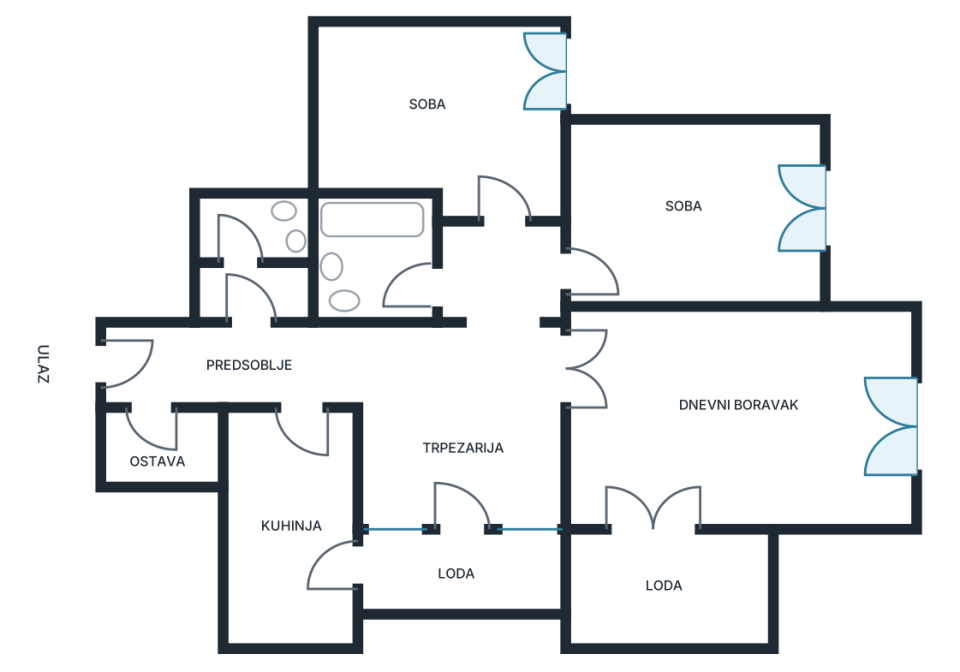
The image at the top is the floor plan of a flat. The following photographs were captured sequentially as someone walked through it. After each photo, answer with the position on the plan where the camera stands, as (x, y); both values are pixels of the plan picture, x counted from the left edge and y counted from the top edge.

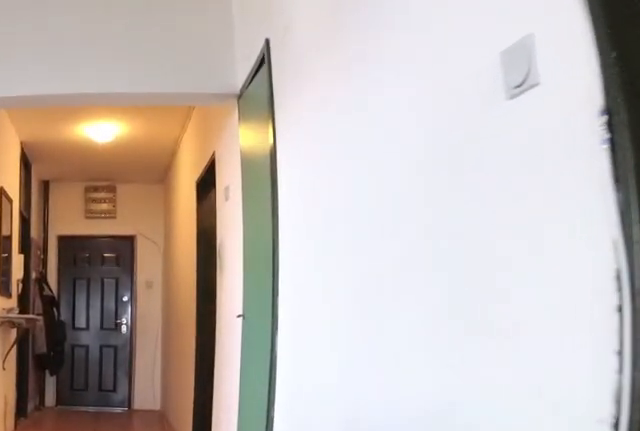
(545, 383)
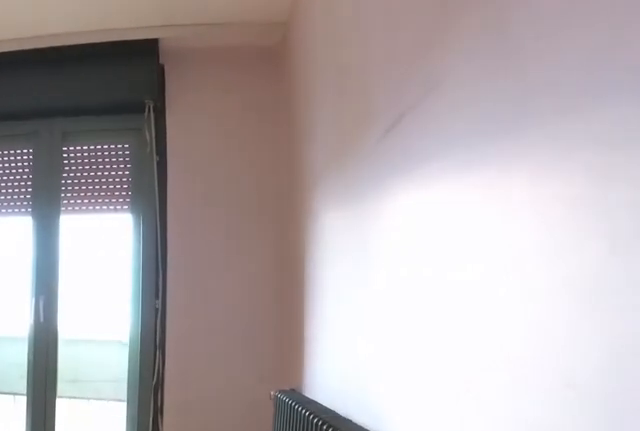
(559, 287)
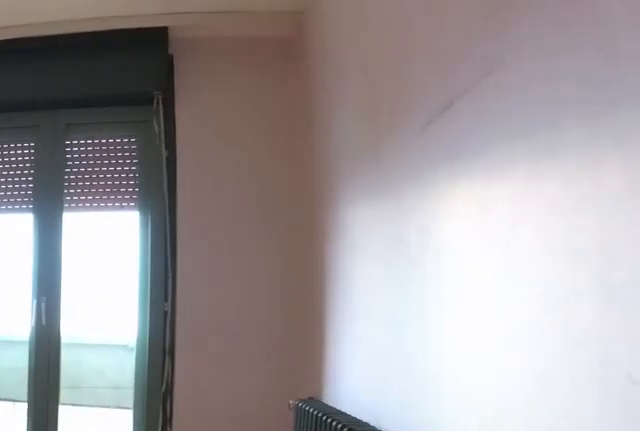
(570, 288)
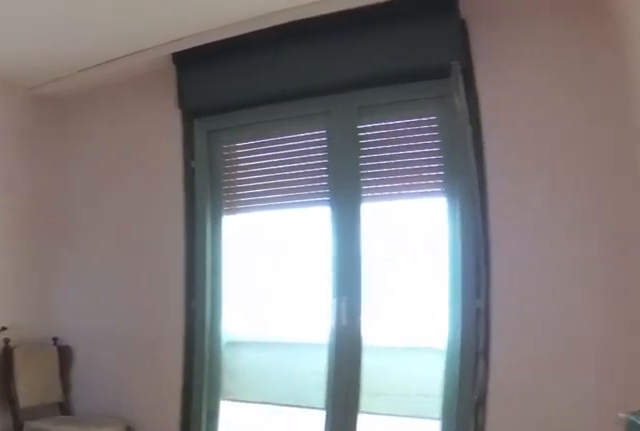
(577, 294)
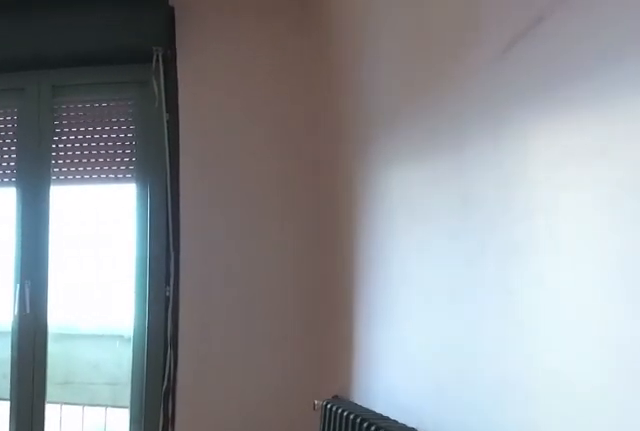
(628, 277)
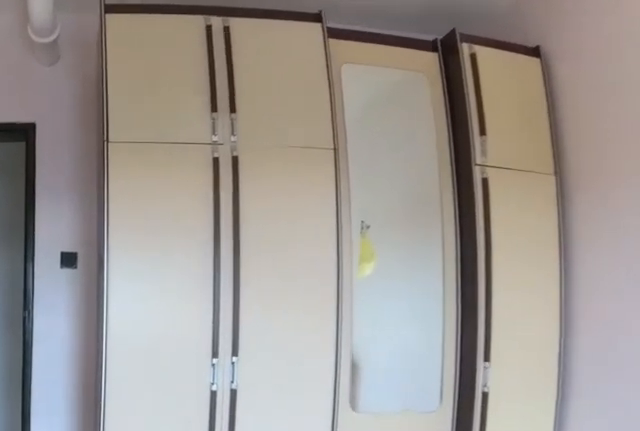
(808, 234)
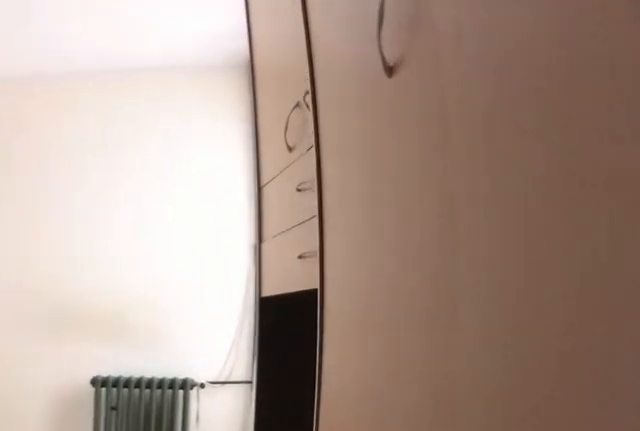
(505, 275)
